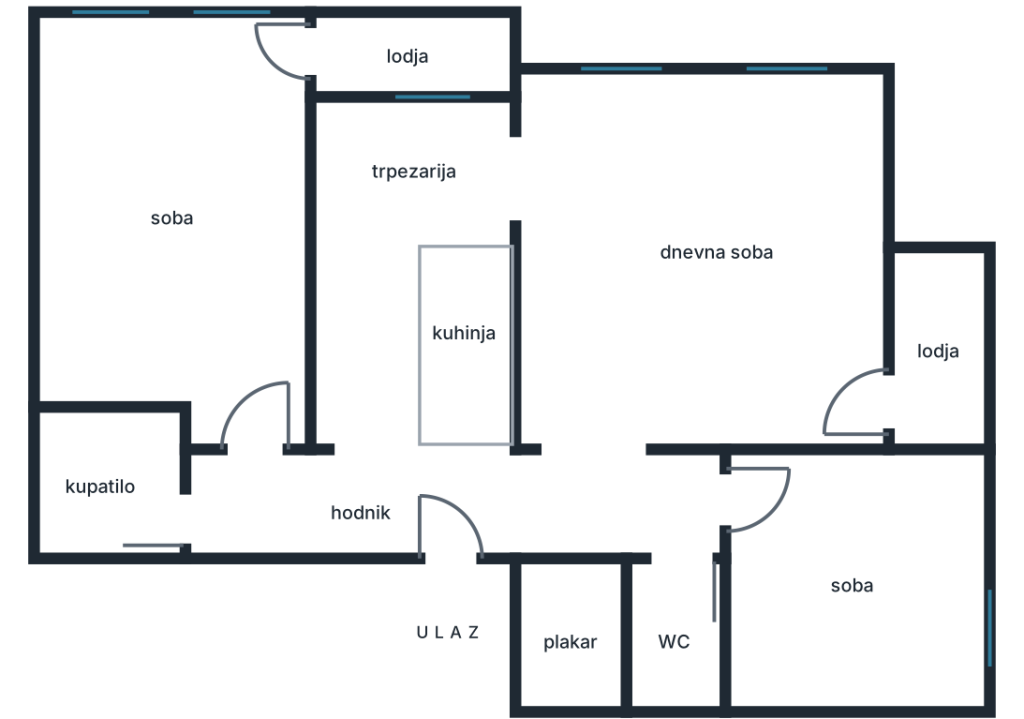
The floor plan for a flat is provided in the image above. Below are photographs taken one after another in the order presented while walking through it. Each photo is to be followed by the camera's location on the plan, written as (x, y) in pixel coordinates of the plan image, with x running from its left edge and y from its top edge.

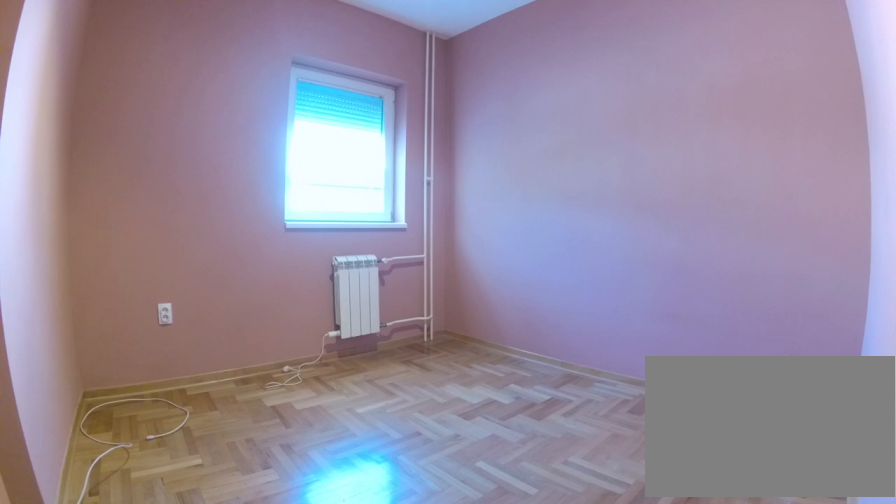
(744, 504)
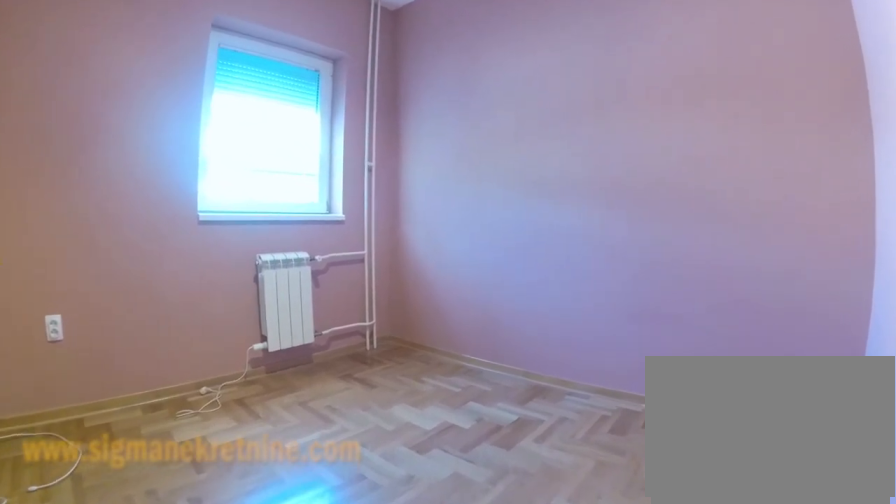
(773, 555)
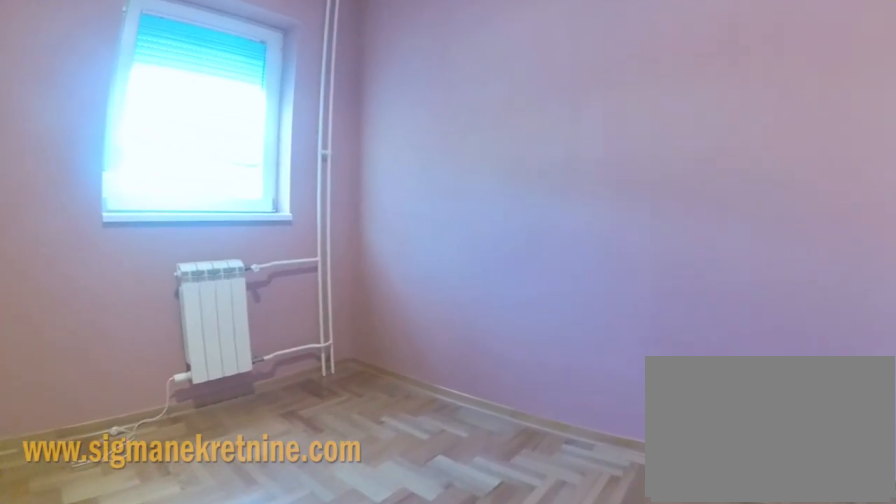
(789, 584)
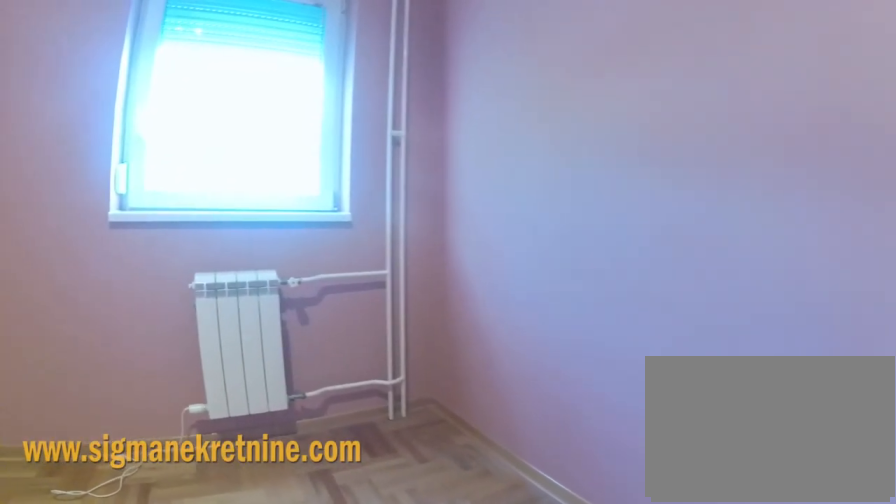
(814, 629)
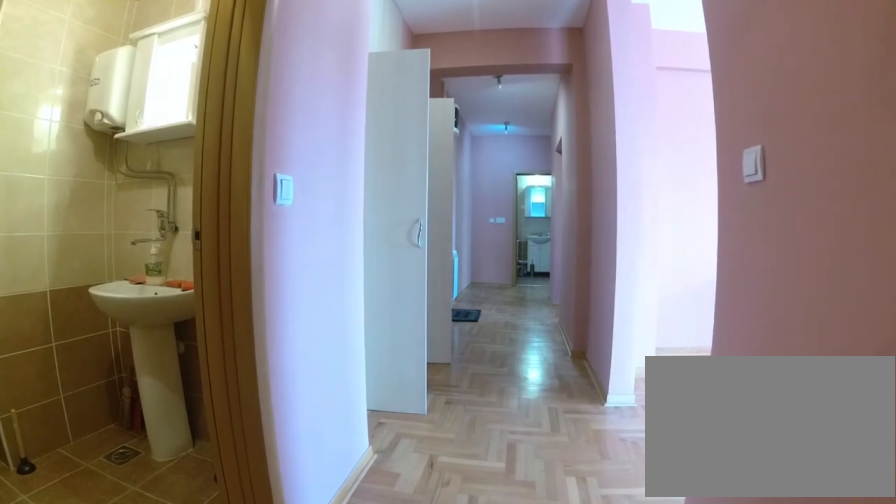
(695, 502)
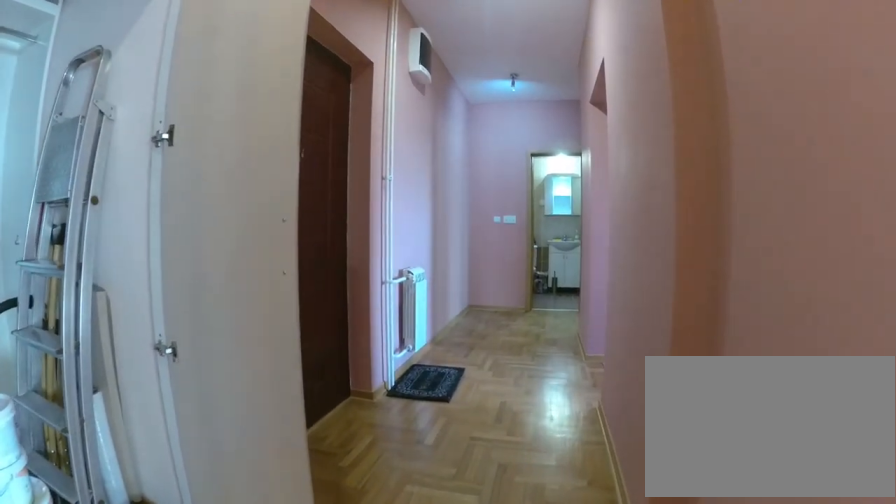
(607, 502)
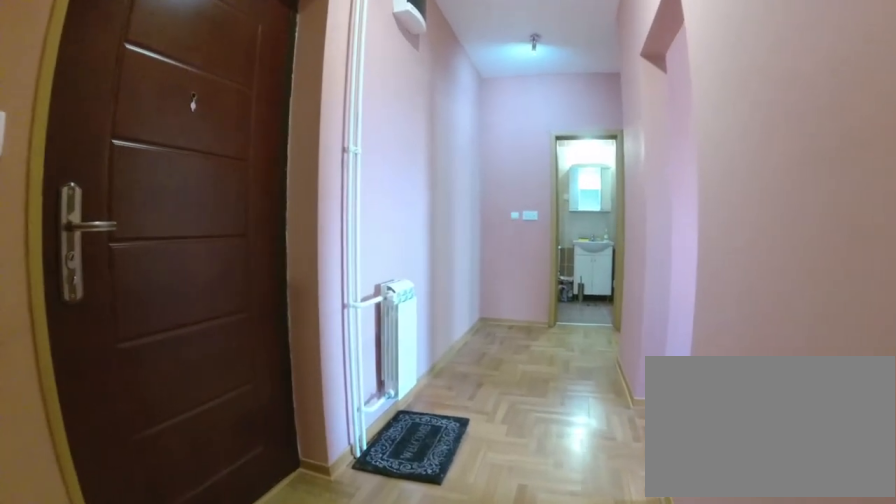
(565, 504)
